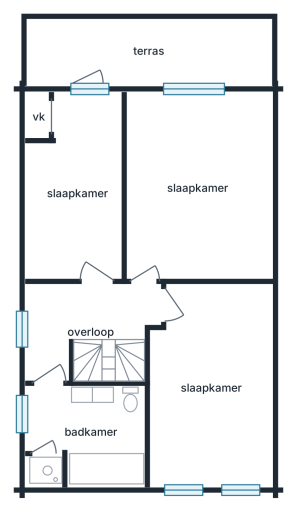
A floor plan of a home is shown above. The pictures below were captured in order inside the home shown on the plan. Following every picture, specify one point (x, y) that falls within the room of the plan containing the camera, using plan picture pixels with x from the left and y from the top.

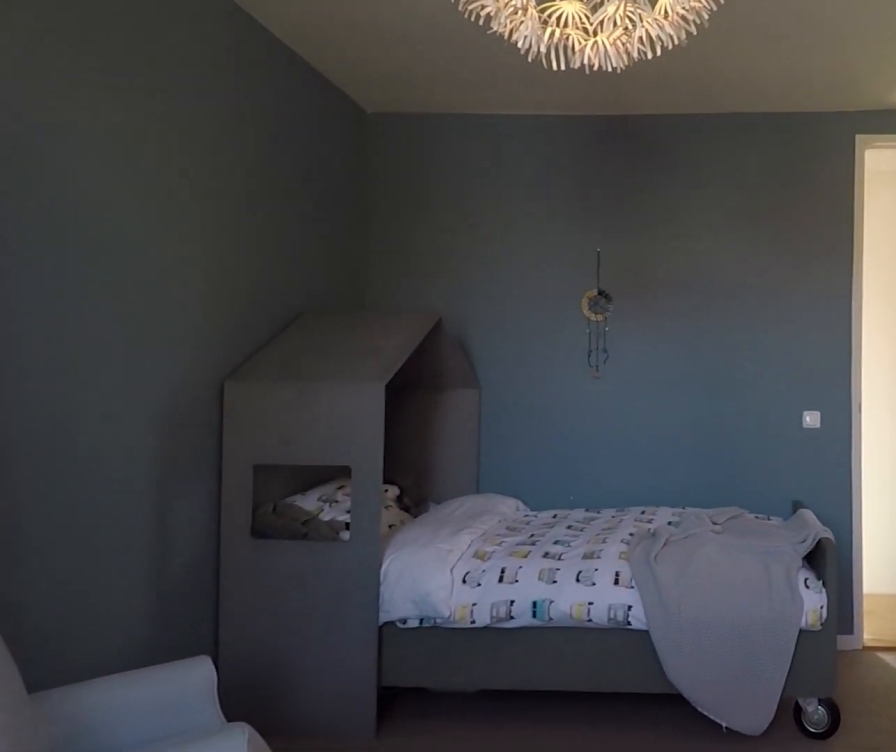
(197, 187)
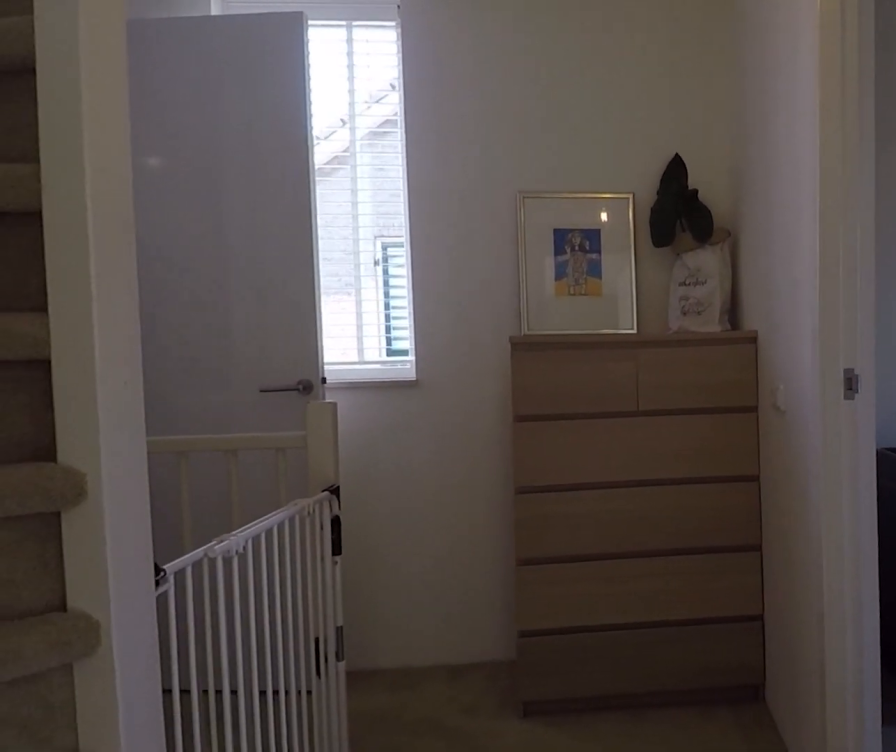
(85, 321)
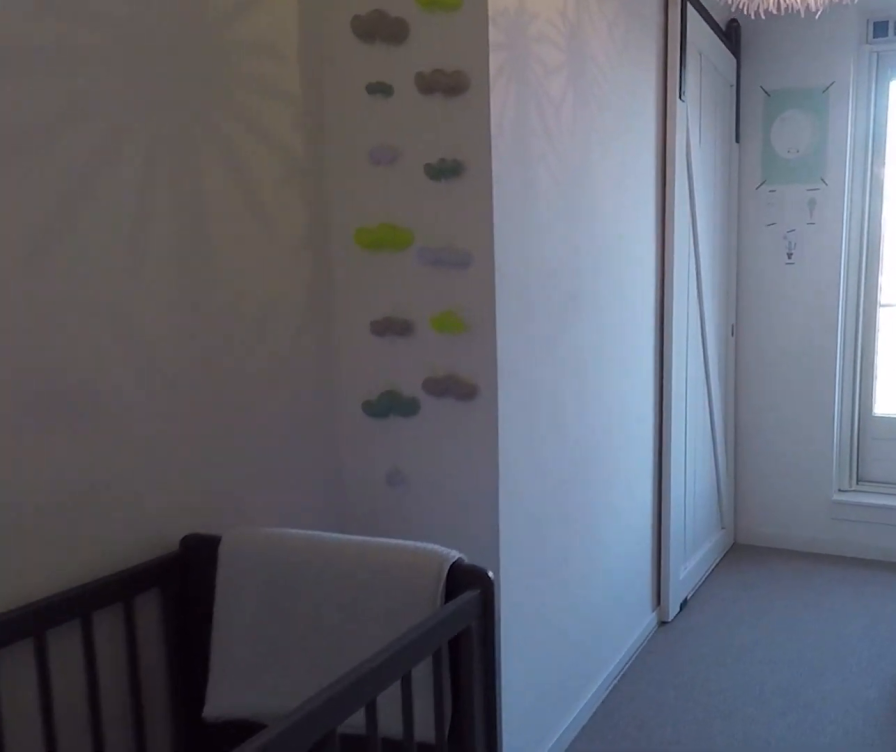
(77, 192)
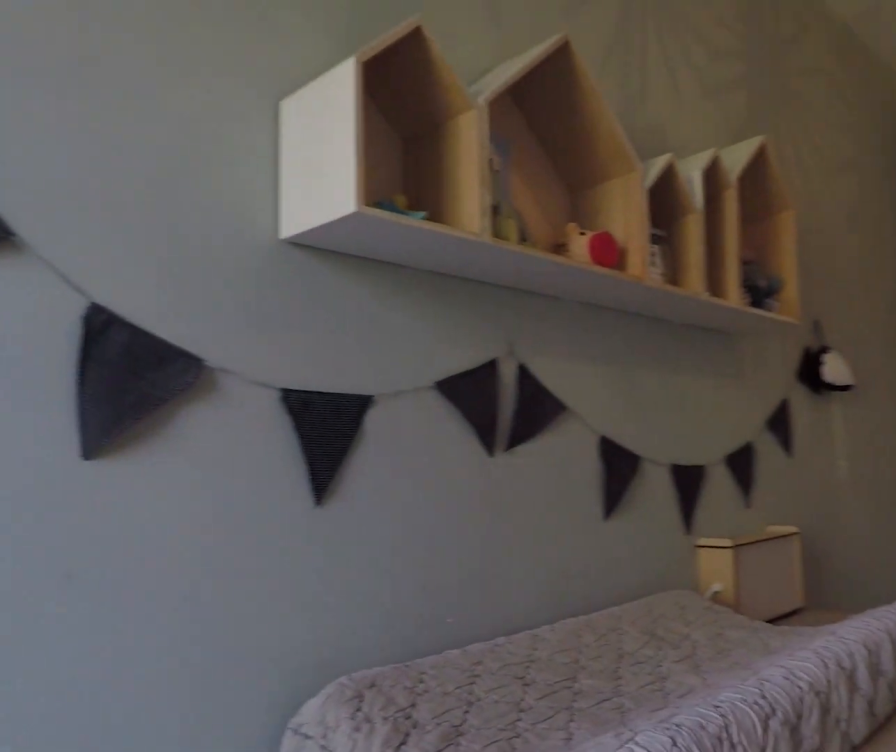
(77, 192)
